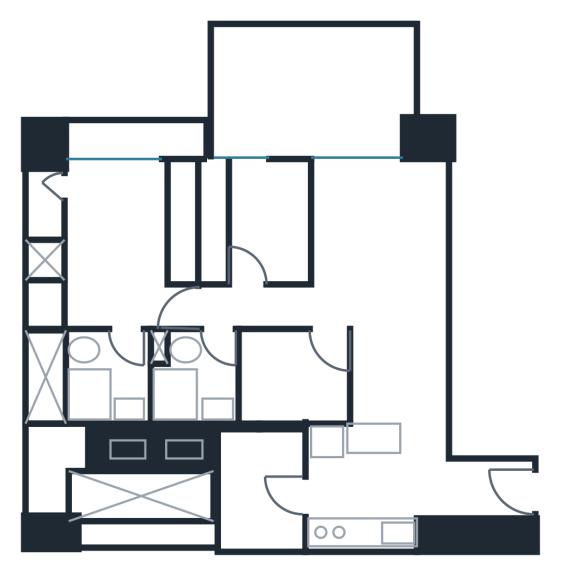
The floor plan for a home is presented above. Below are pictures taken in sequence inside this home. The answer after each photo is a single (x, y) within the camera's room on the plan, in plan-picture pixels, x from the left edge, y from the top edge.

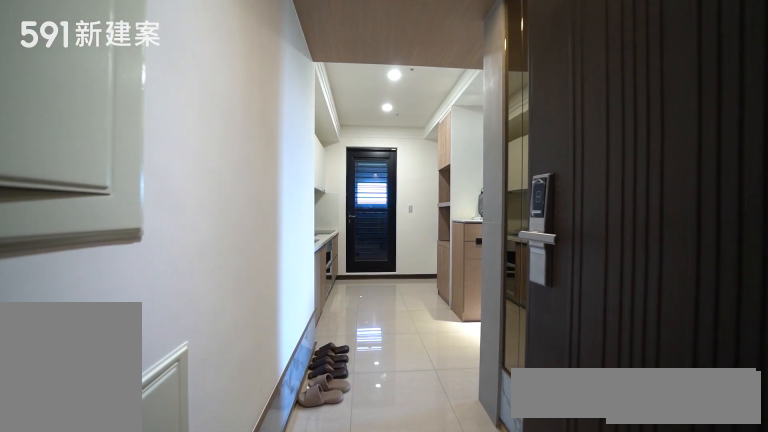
(477, 508)
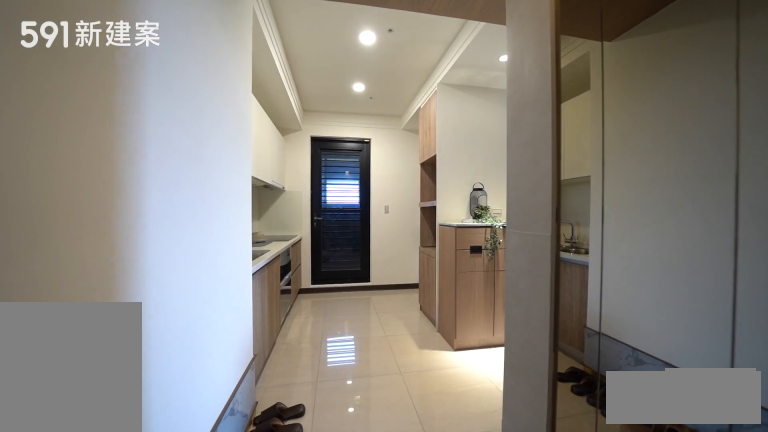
(477, 508)
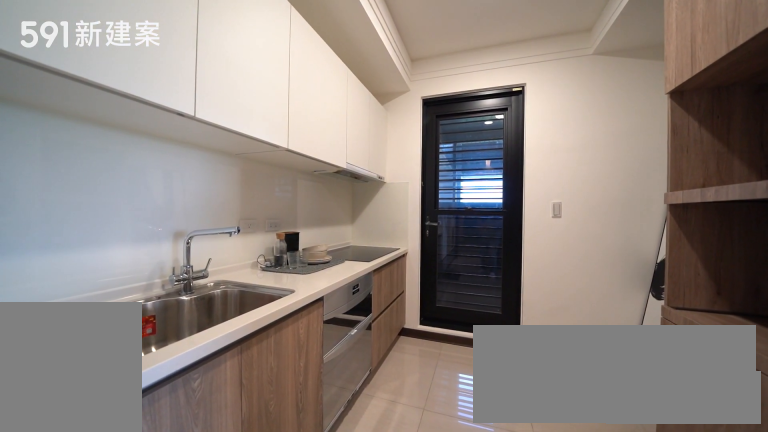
(360, 484)
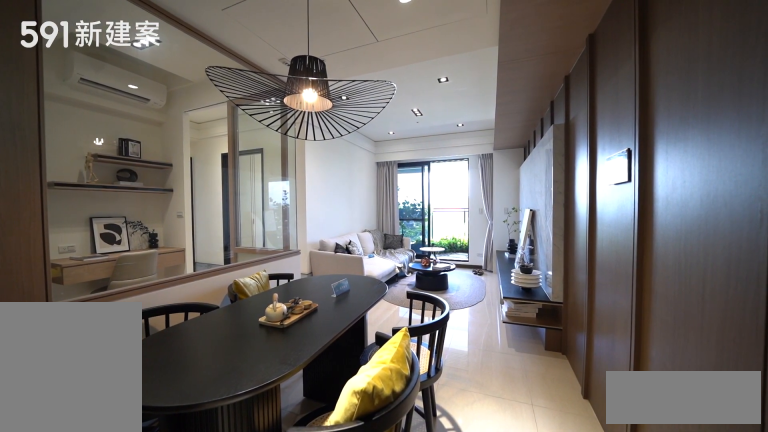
(397, 373)
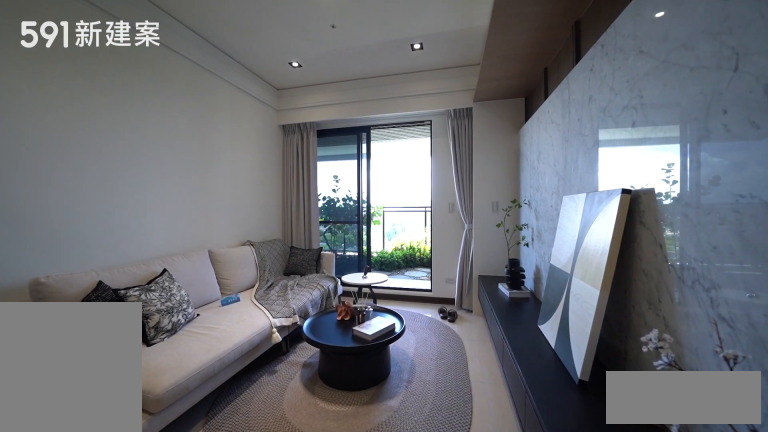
(380, 236)
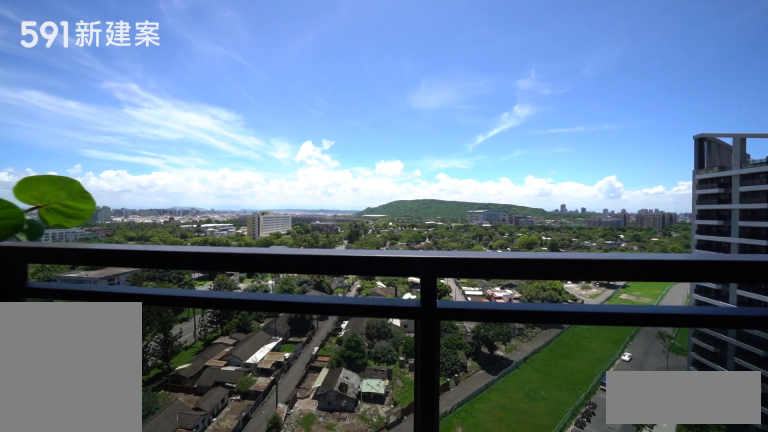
(315, 90)
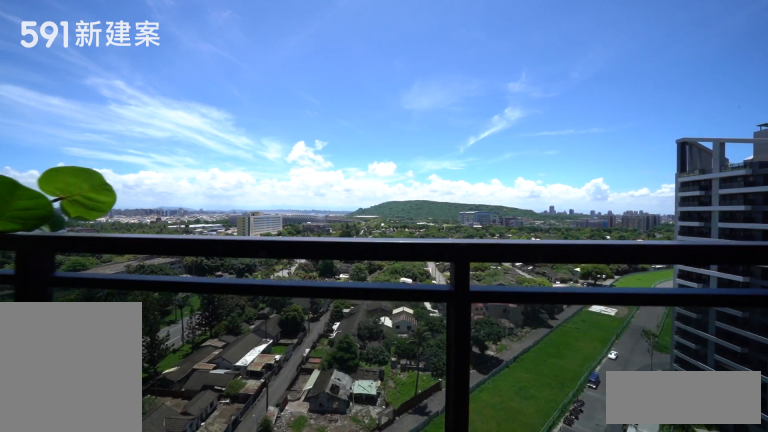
(315, 90)
